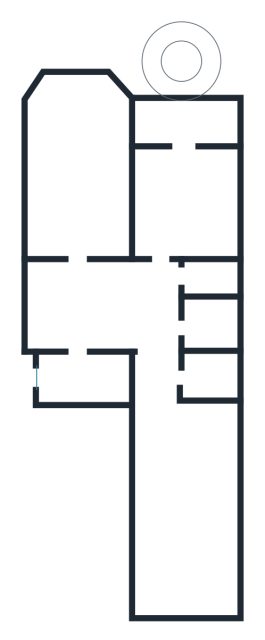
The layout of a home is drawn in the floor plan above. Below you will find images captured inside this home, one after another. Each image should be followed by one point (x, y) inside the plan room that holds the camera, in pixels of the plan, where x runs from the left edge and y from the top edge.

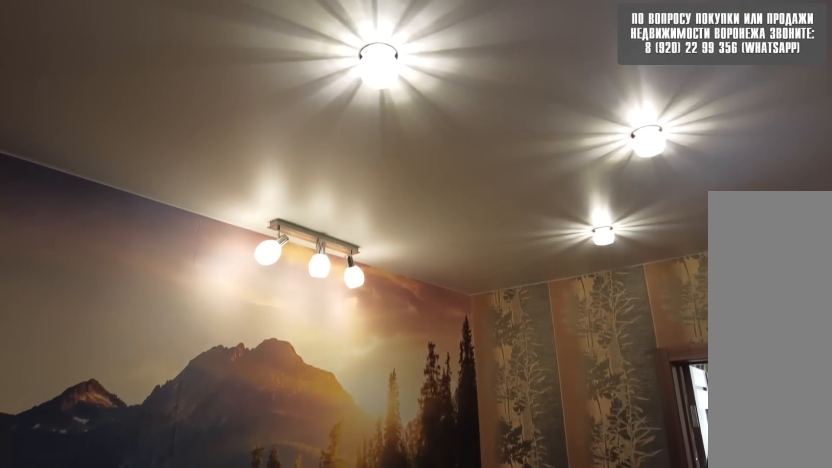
(84, 315)
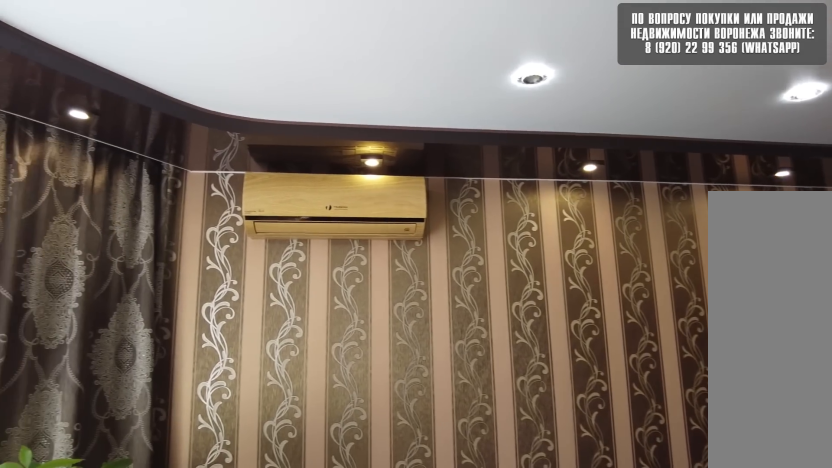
(76, 225)
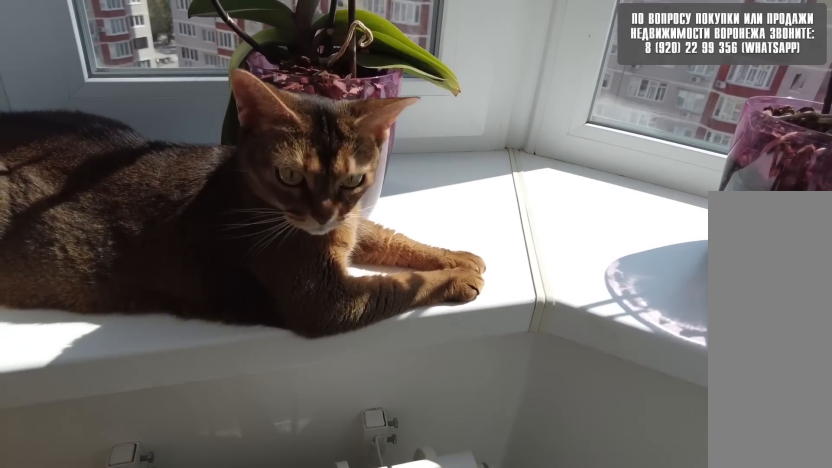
(76, 225)
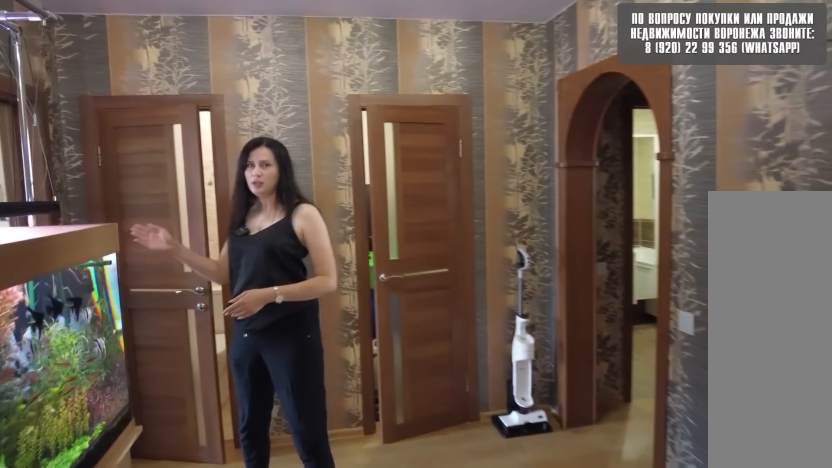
(80, 322)
